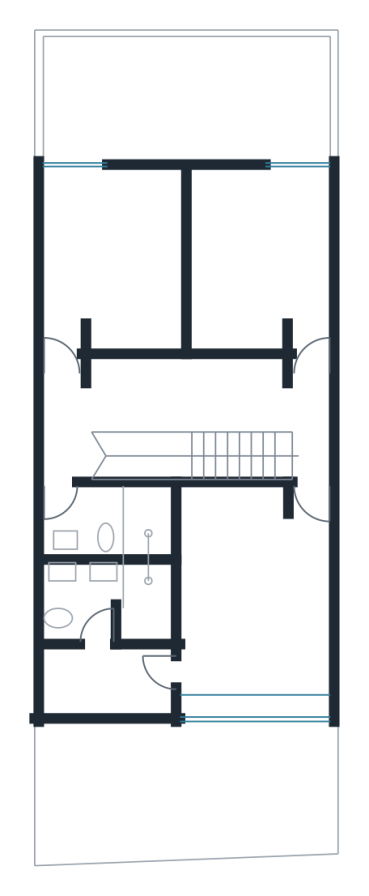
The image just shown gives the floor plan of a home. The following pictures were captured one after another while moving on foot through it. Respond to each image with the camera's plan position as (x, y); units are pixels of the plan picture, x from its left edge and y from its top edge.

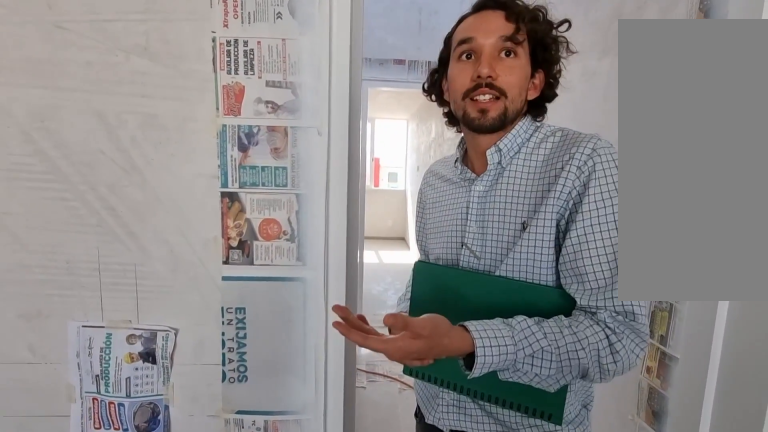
(304, 552)
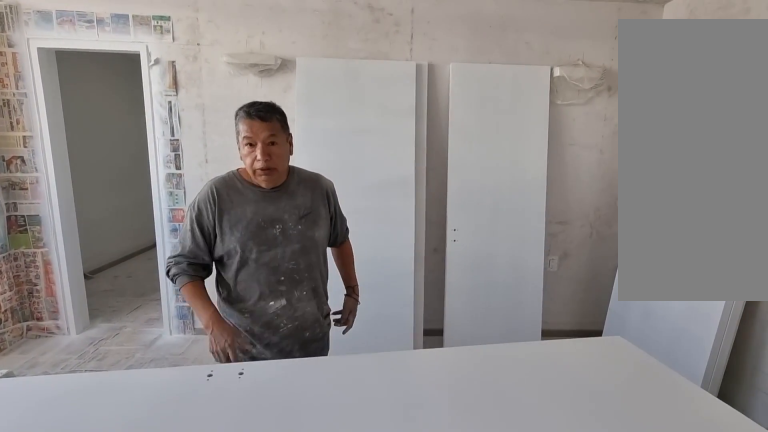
(303, 537)
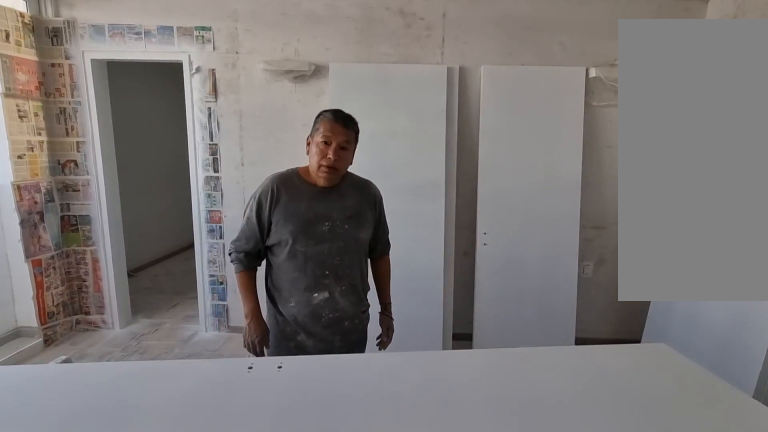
(298, 573)
